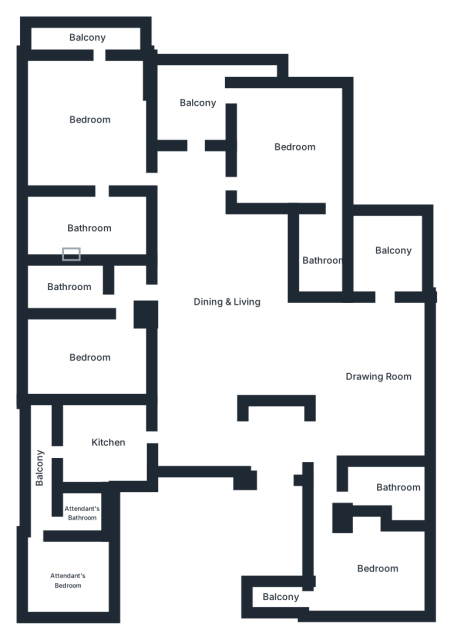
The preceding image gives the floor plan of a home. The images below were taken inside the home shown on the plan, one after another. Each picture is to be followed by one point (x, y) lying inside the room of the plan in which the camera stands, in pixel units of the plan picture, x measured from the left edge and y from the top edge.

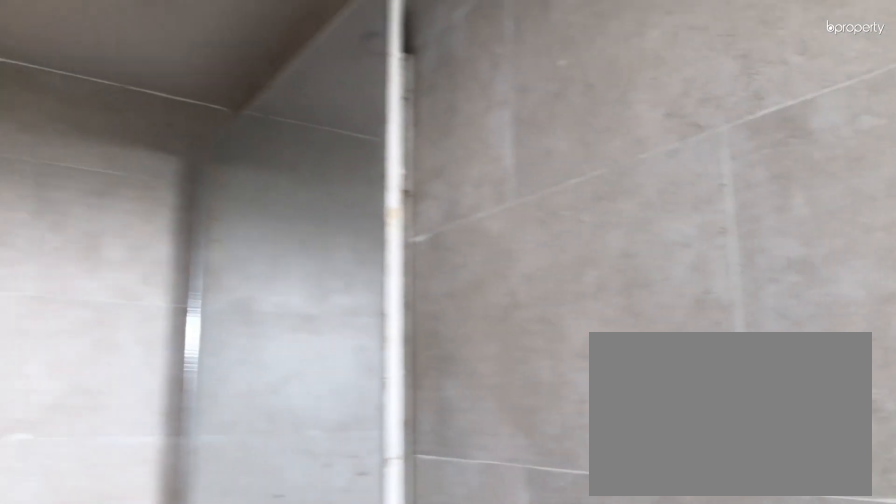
(397, 489)
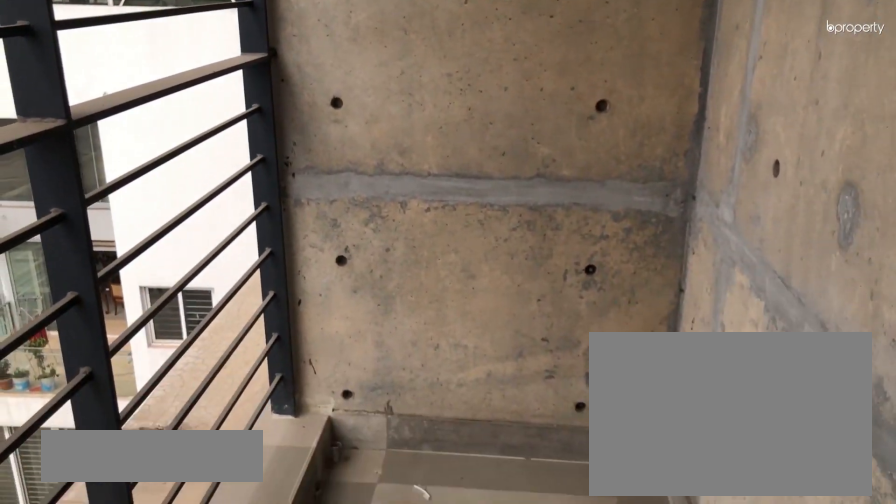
(270, 592)
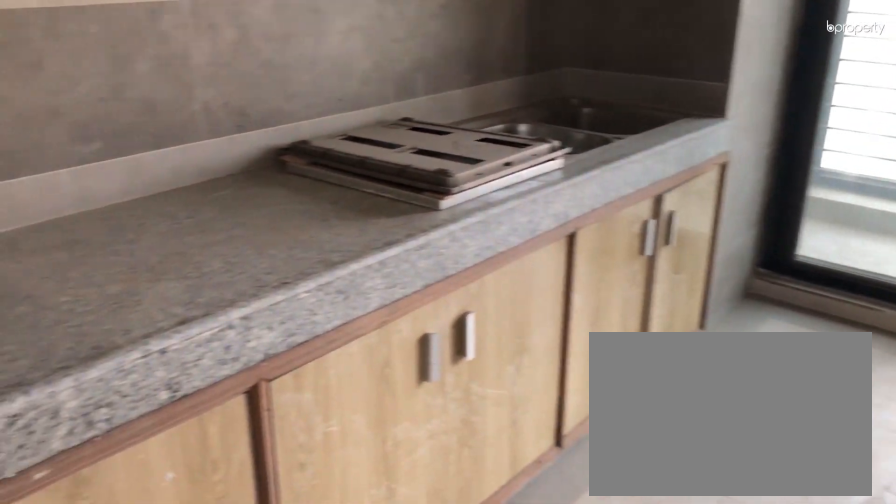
(98, 442)
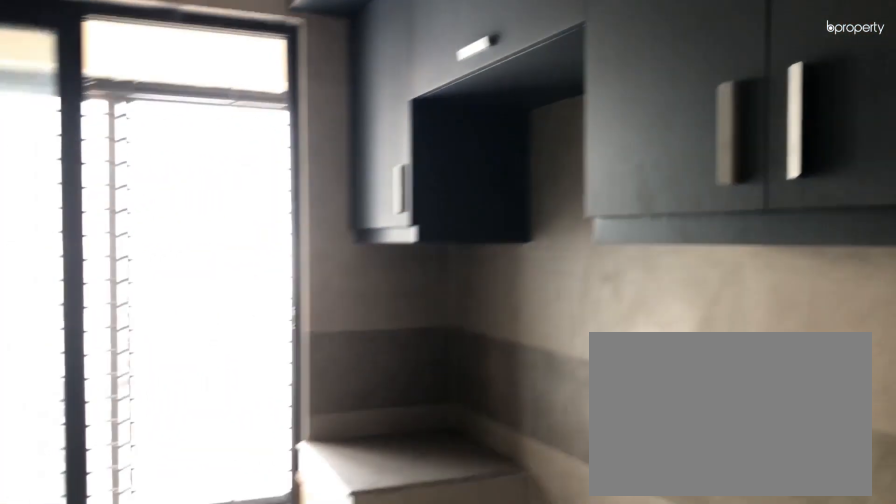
(98, 442)
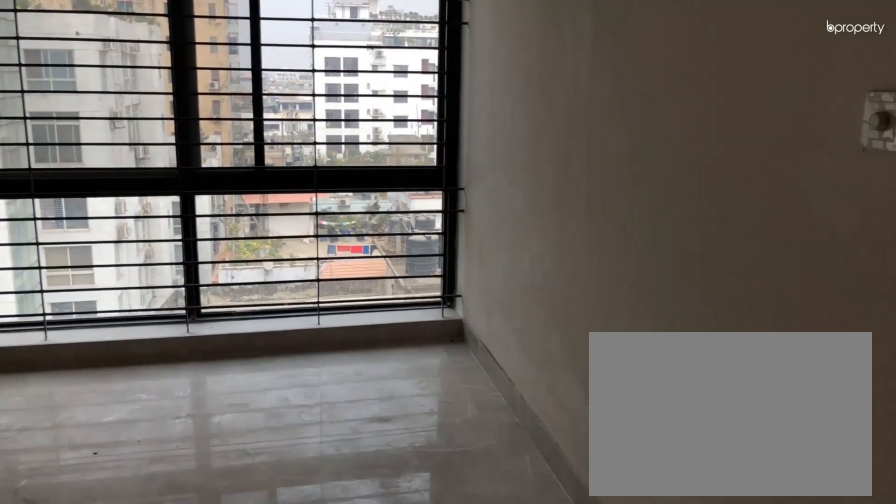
(84, 356)
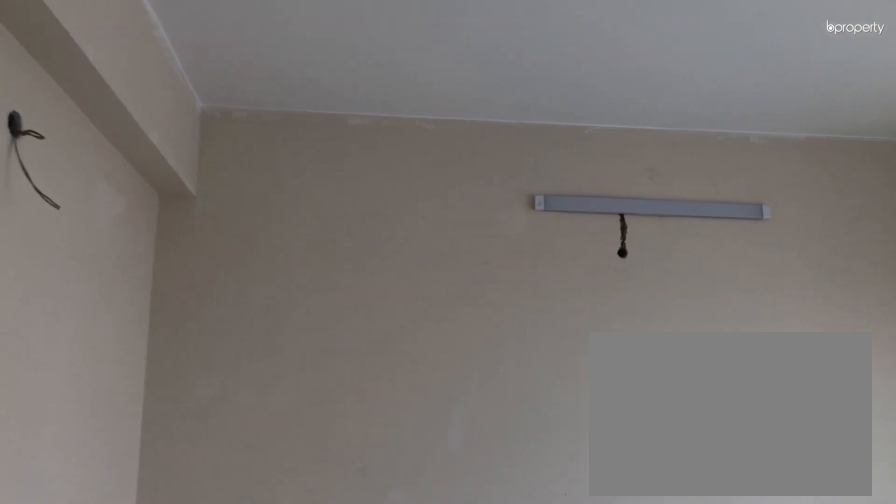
(84, 356)
